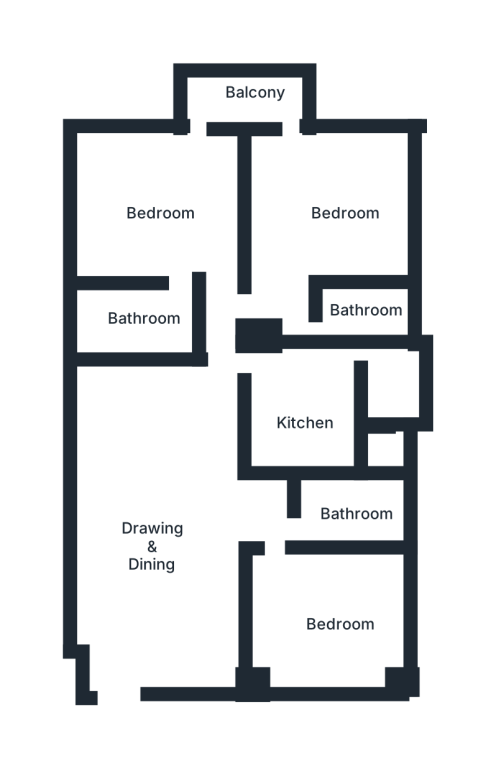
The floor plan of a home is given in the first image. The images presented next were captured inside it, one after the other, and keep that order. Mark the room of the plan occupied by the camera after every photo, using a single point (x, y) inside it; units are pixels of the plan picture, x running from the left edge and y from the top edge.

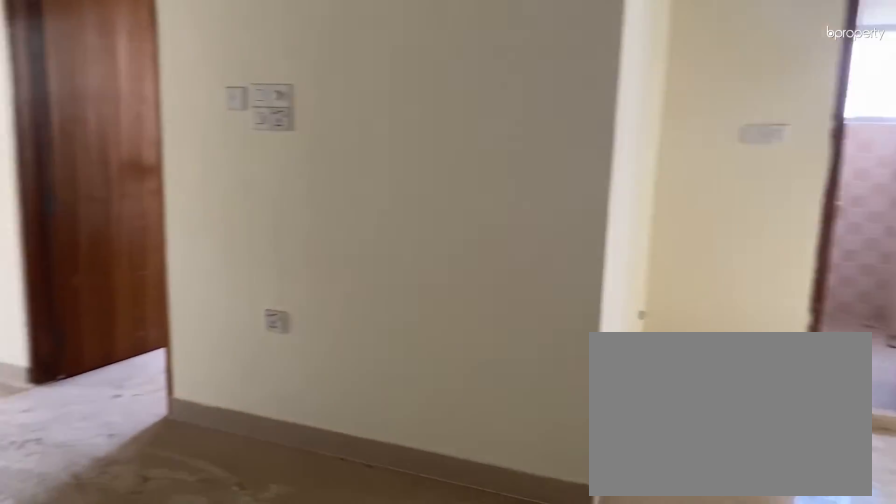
(169, 539)
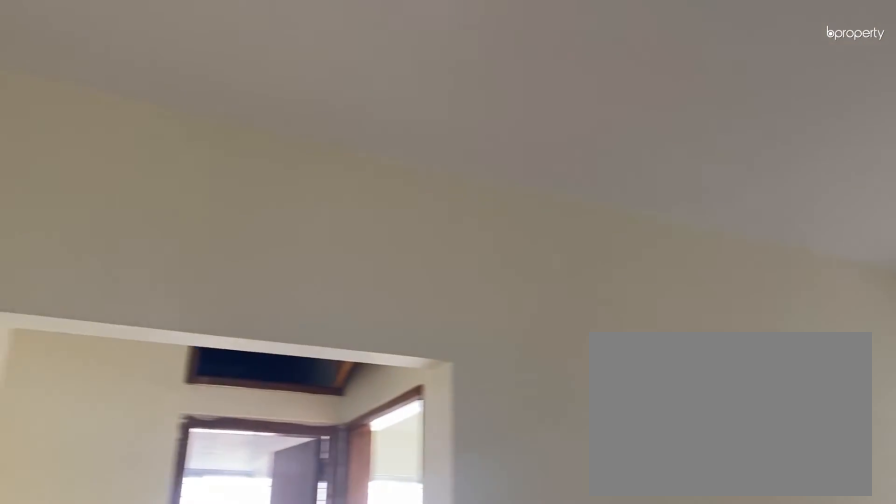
(169, 539)
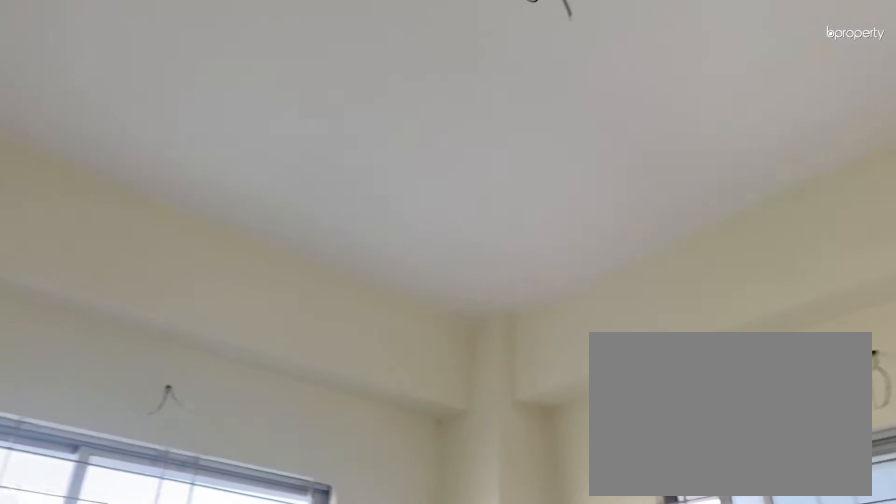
(338, 624)
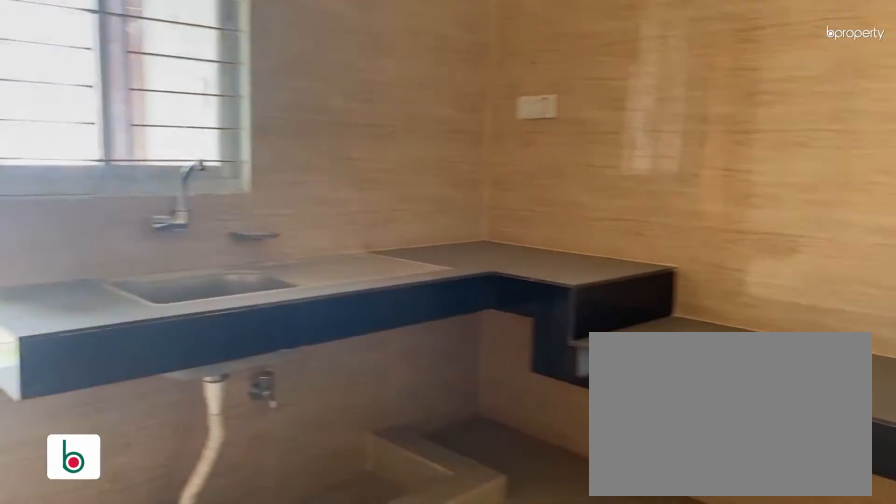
(302, 420)
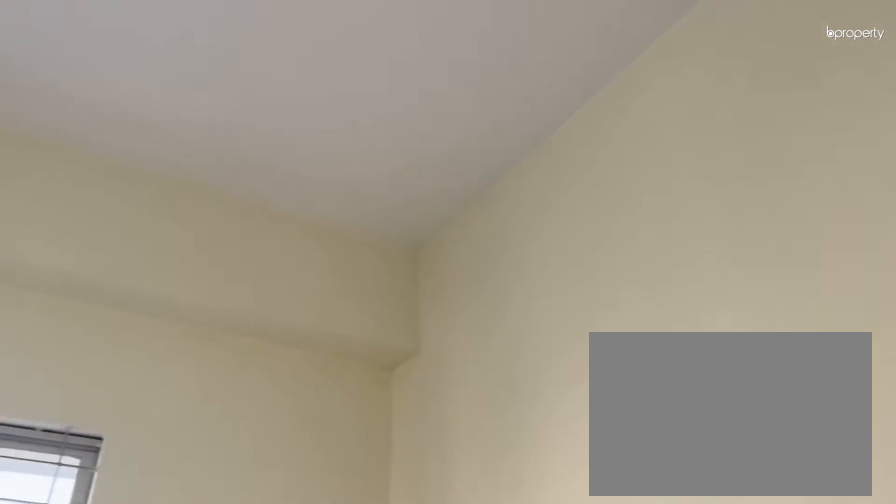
(347, 210)
